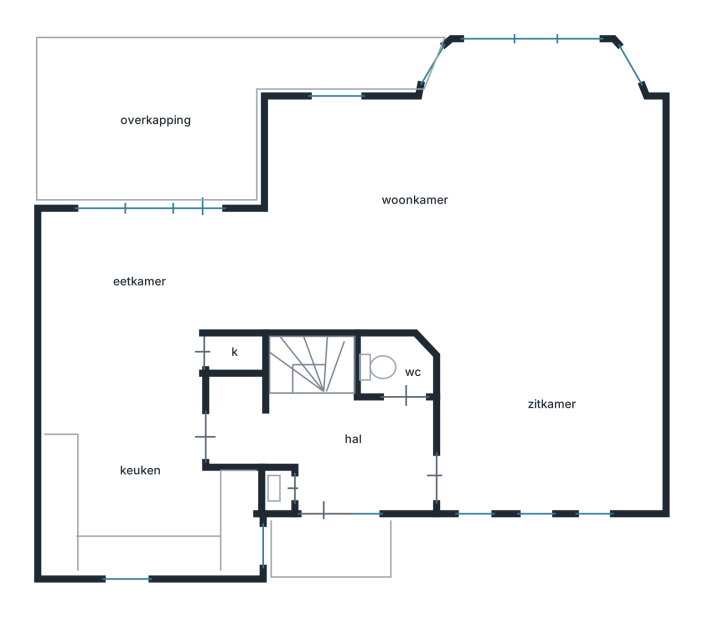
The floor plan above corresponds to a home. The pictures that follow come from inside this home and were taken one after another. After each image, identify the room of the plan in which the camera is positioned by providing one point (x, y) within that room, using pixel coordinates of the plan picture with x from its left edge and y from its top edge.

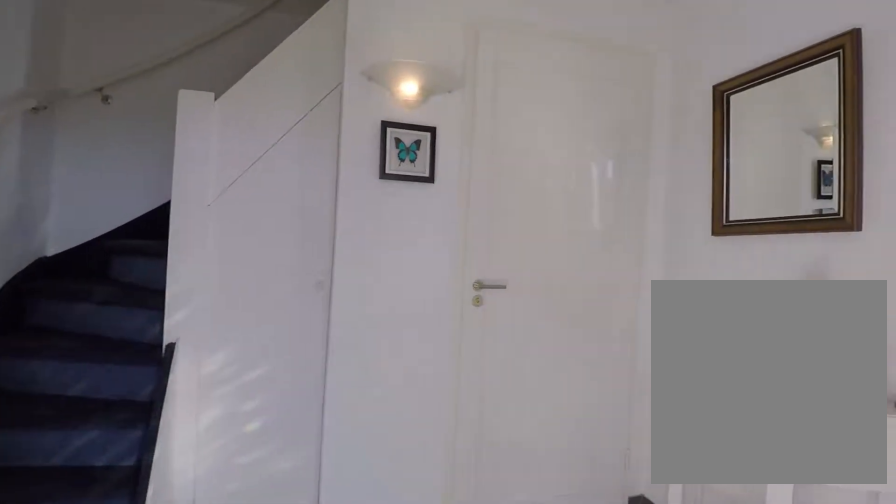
(327, 444)
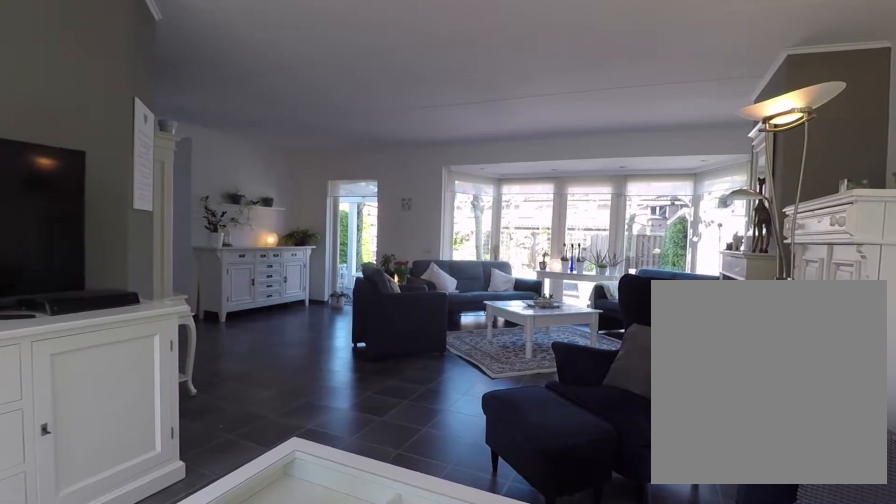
(468, 258)
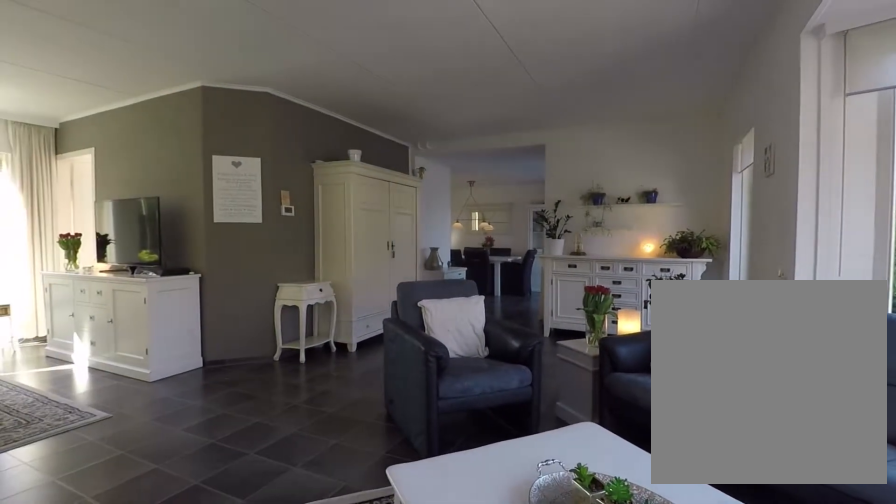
(468, 258)
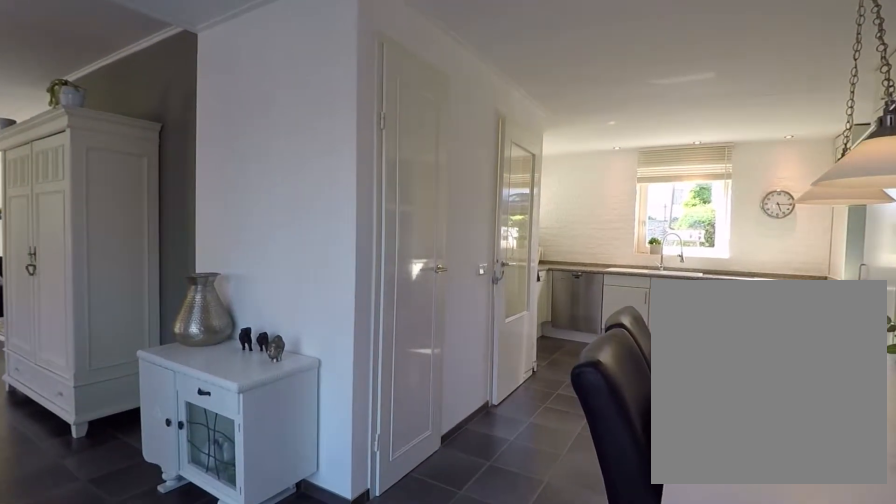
(151, 396)
